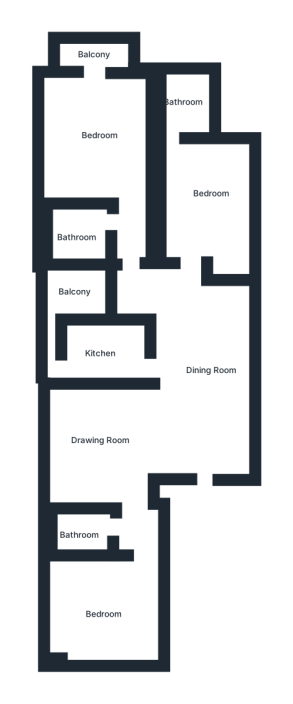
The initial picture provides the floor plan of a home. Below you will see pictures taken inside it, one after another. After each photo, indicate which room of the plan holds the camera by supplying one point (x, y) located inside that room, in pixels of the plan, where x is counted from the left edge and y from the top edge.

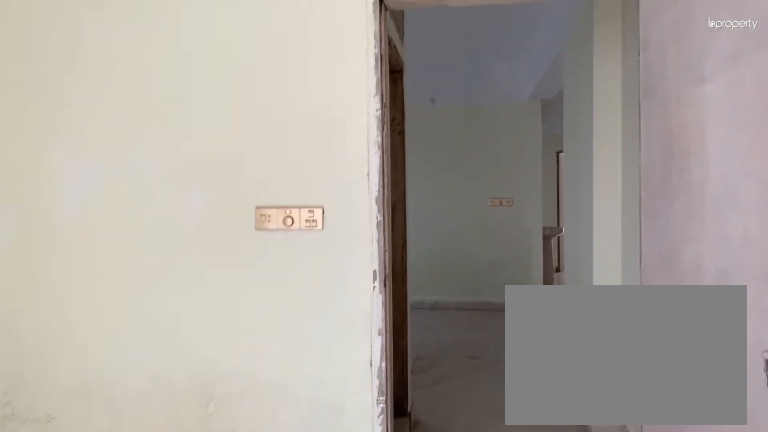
(102, 611)
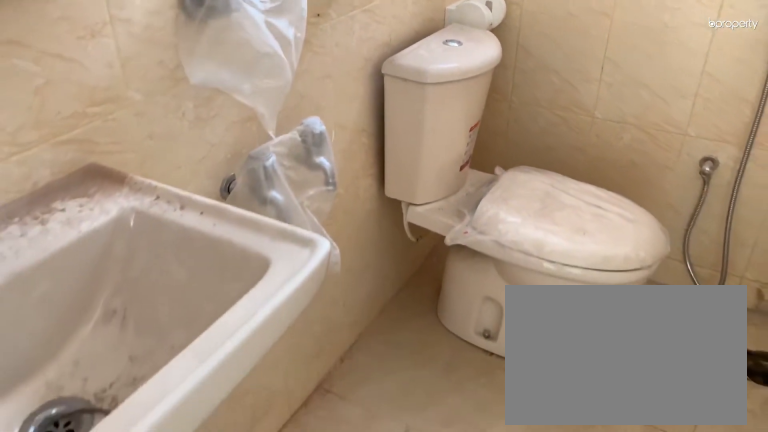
(85, 528)
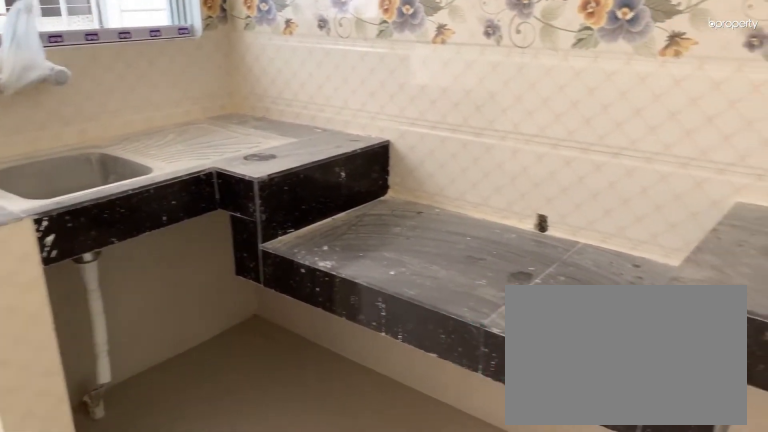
(104, 349)
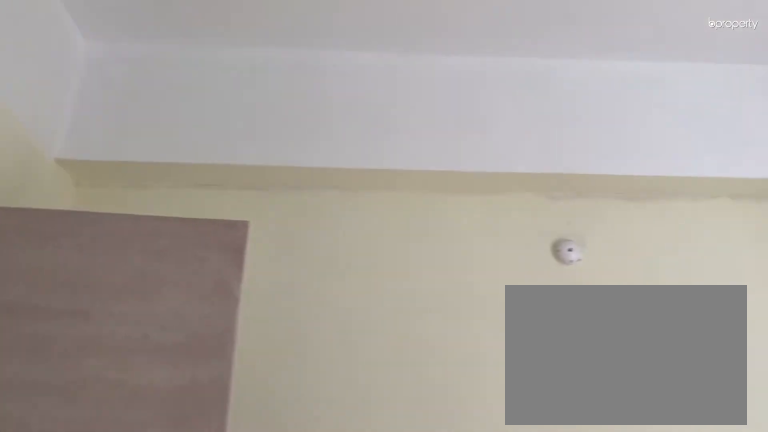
(200, 201)
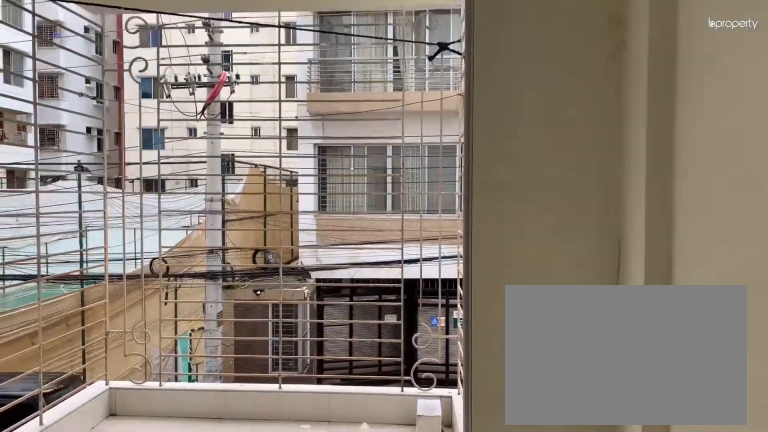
(91, 126)
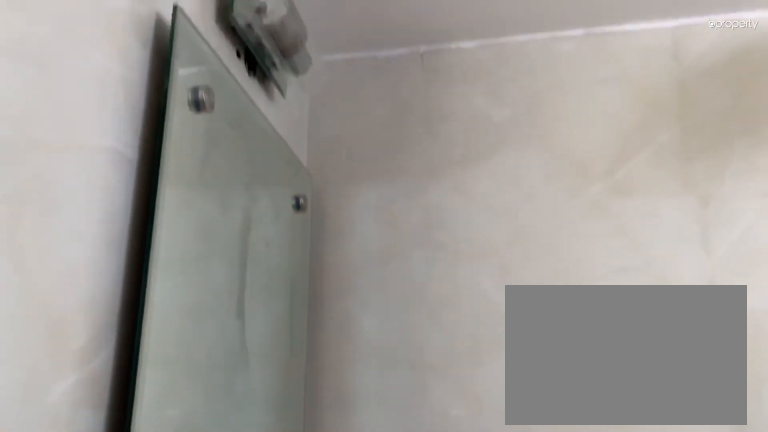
(77, 234)
